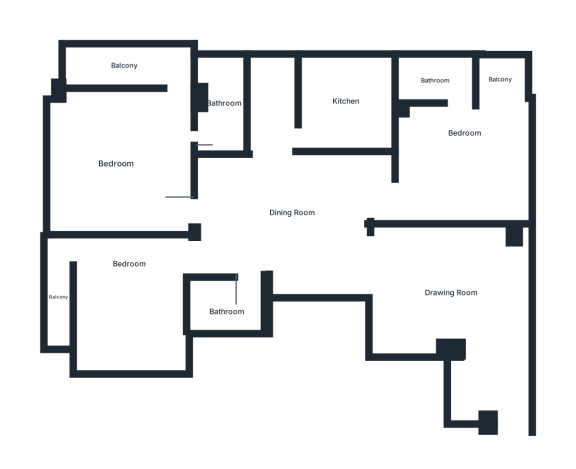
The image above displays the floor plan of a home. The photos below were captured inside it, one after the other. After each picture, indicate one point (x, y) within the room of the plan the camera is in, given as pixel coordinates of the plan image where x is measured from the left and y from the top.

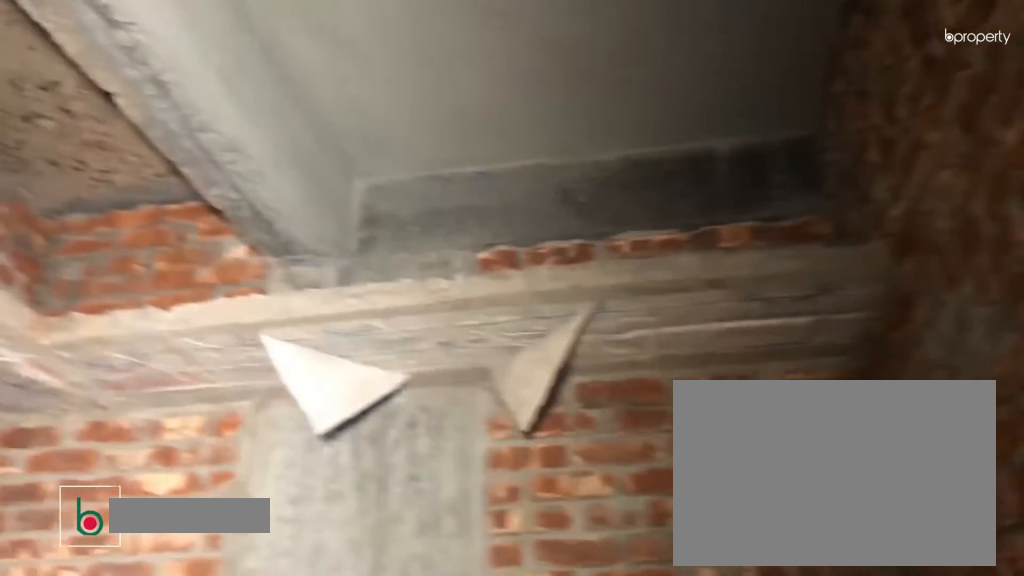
(349, 101)
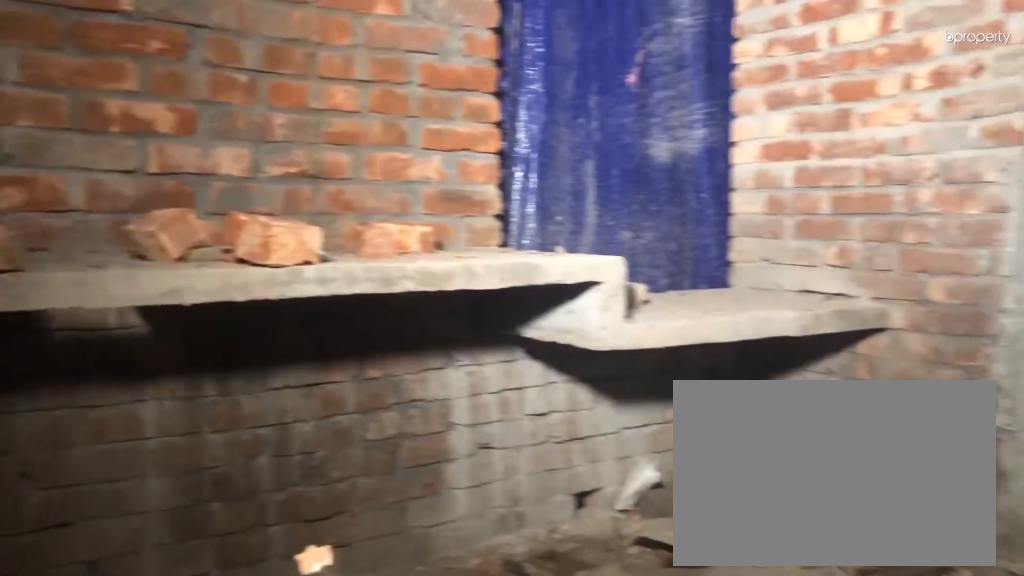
(348, 102)
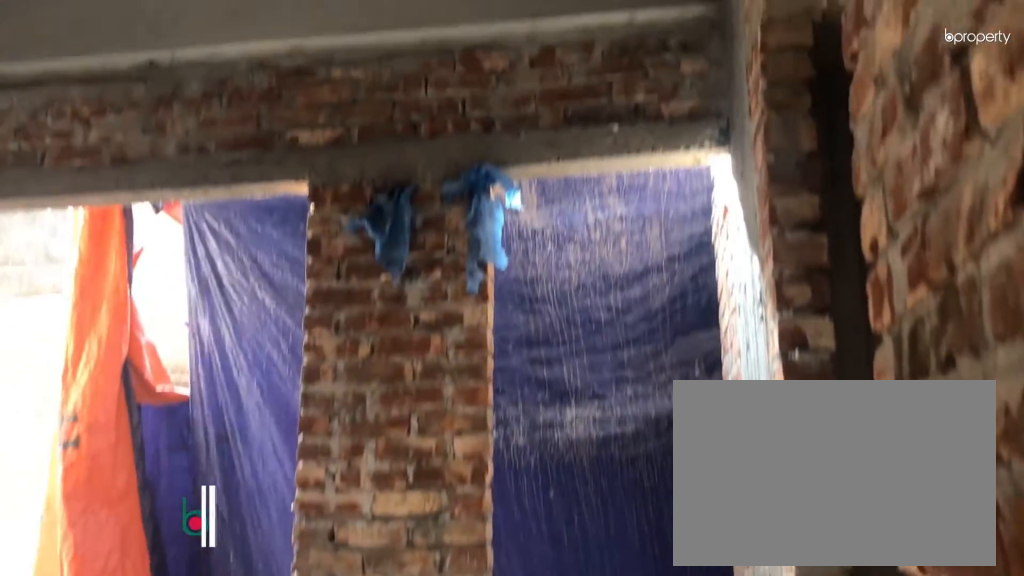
(115, 162)
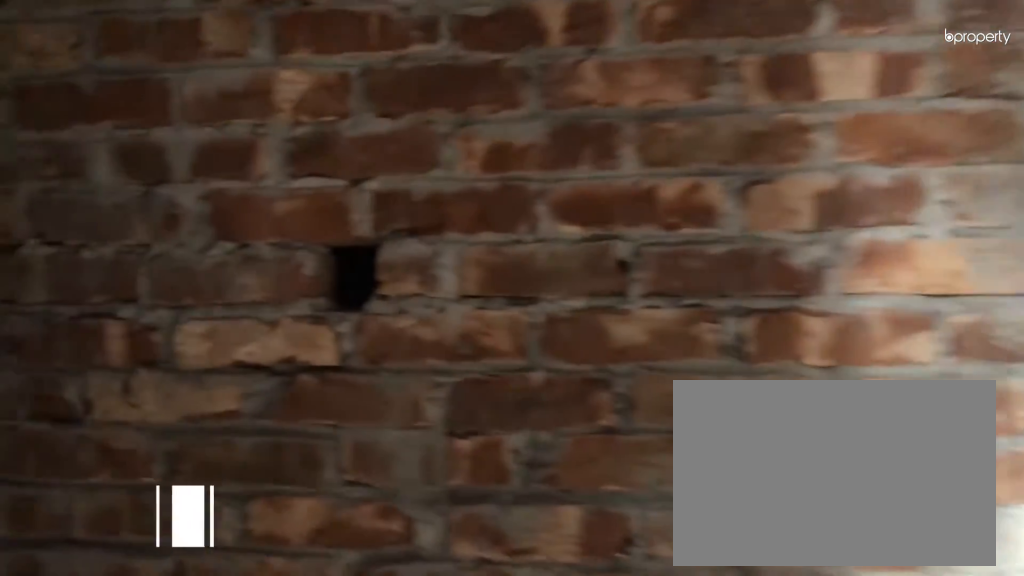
(220, 101)
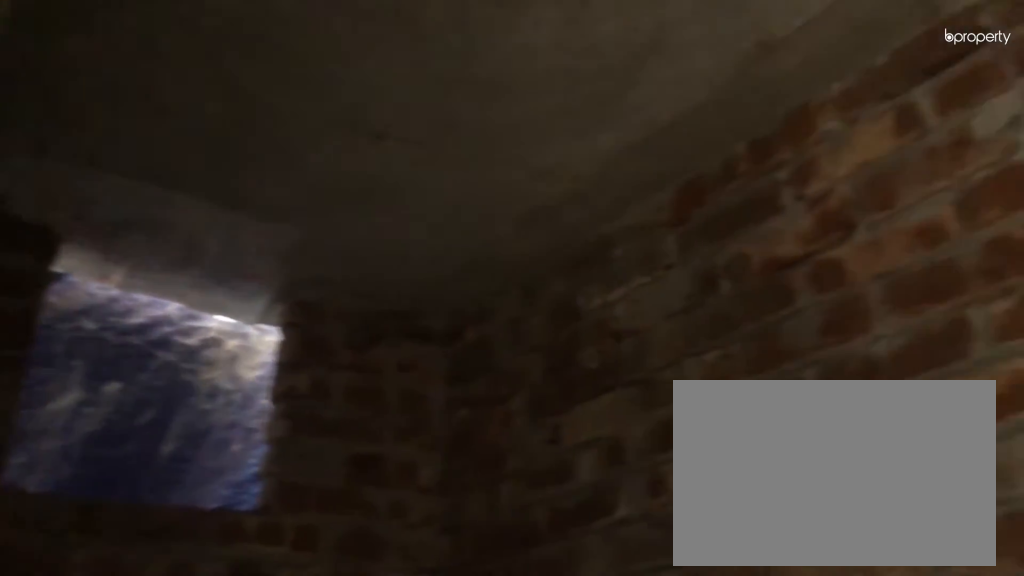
(220, 101)
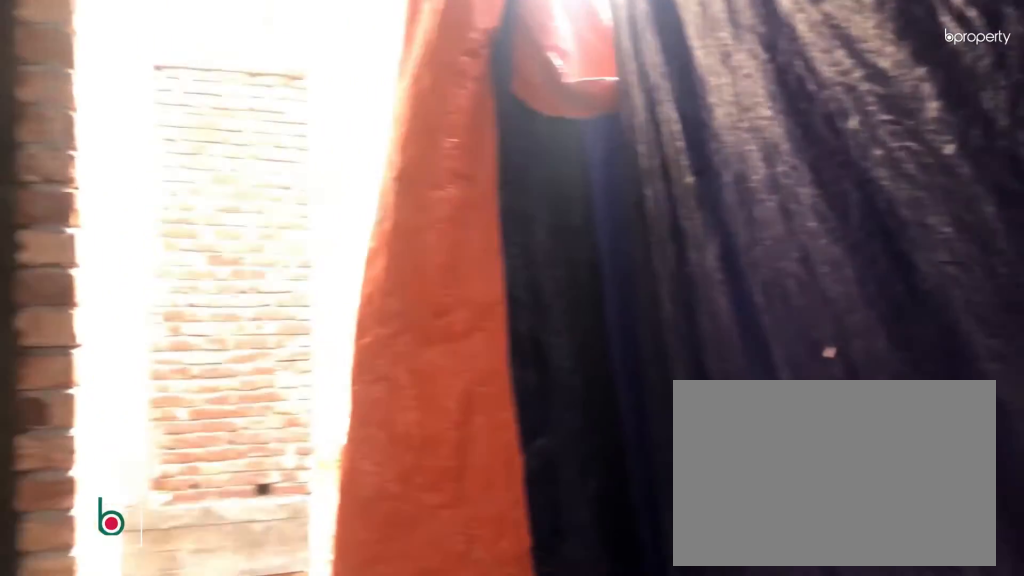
(118, 66)
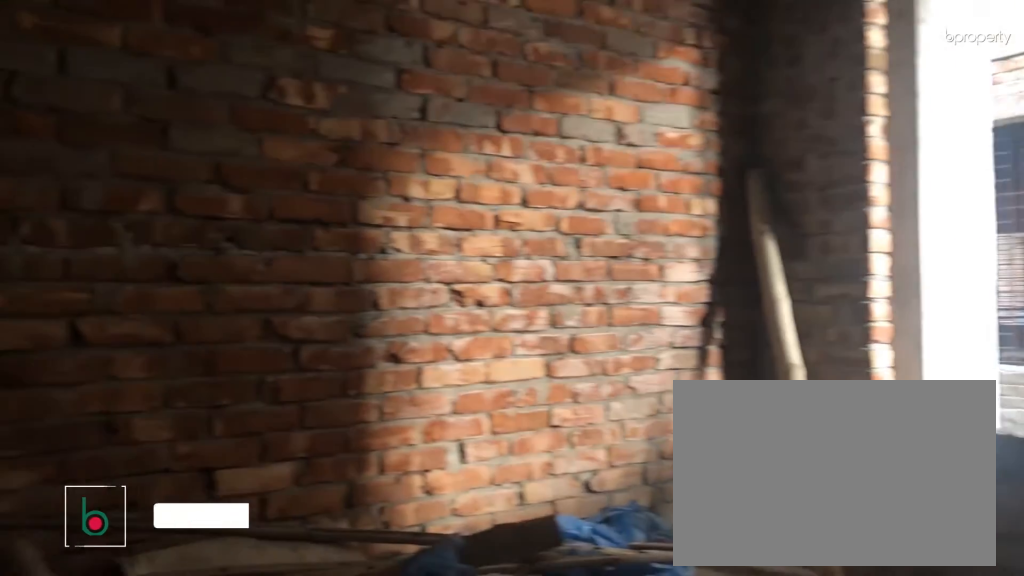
(127, 307)
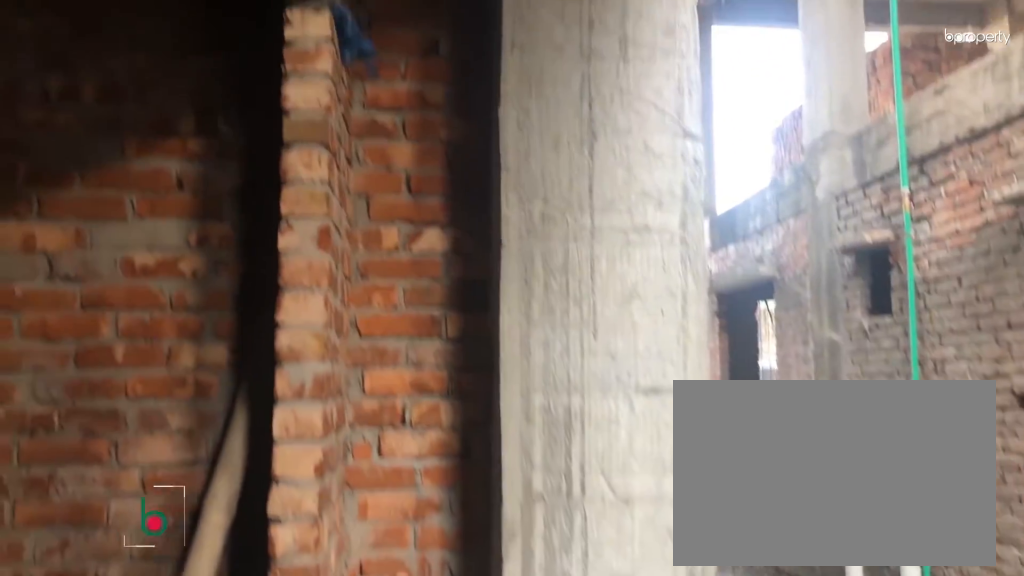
(62, 298)
